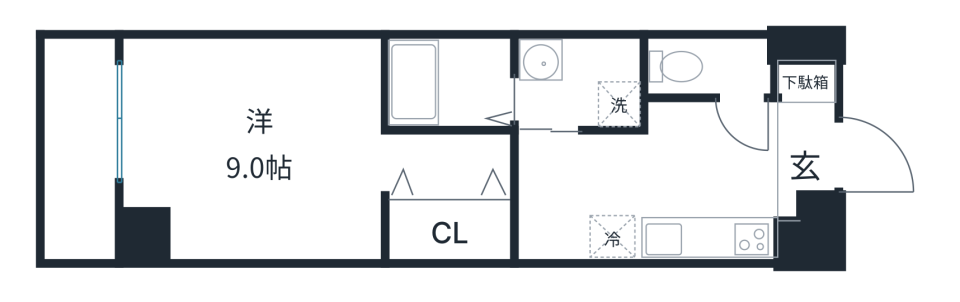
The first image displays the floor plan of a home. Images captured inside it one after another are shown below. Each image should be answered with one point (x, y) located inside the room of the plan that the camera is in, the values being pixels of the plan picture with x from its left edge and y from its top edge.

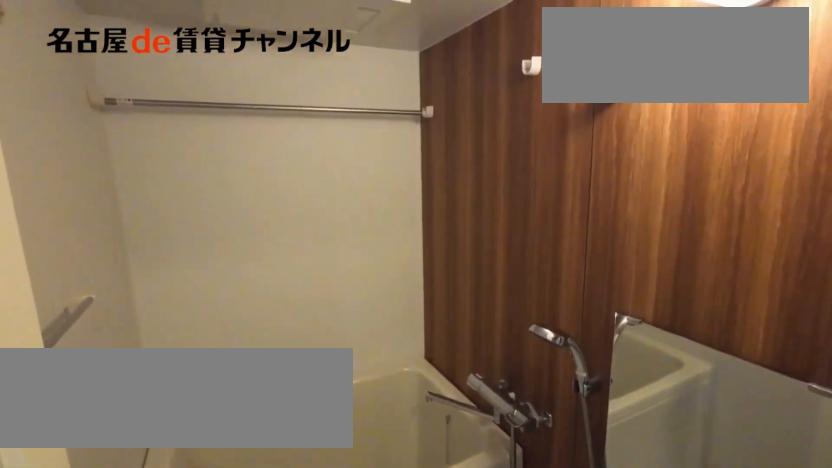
(449, 82)
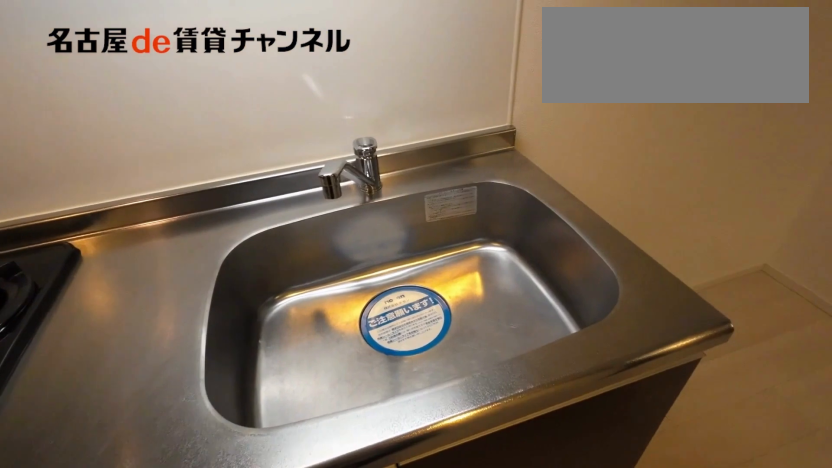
(686, 236)
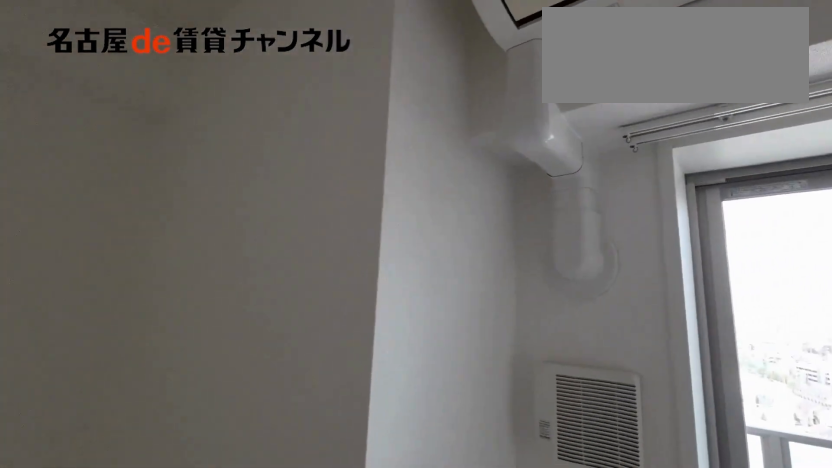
(248, 149)
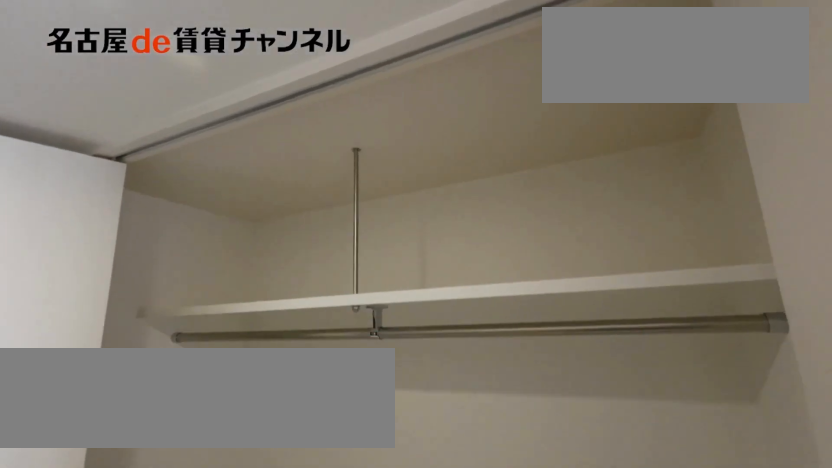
(451, 229)
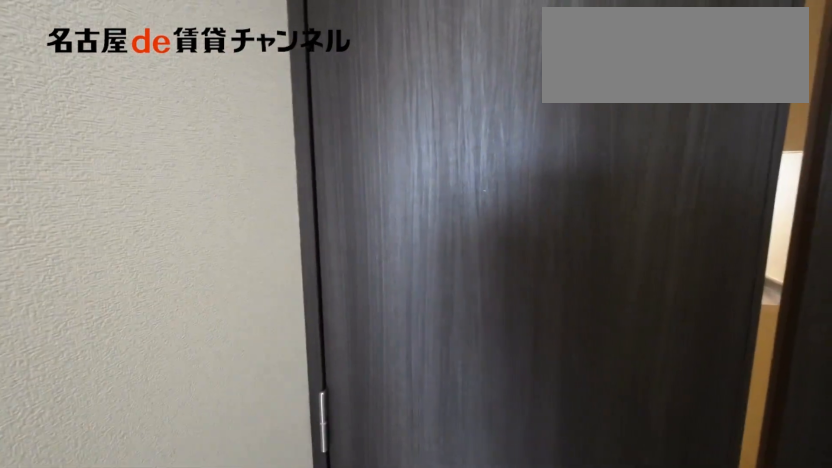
(451, 229)
